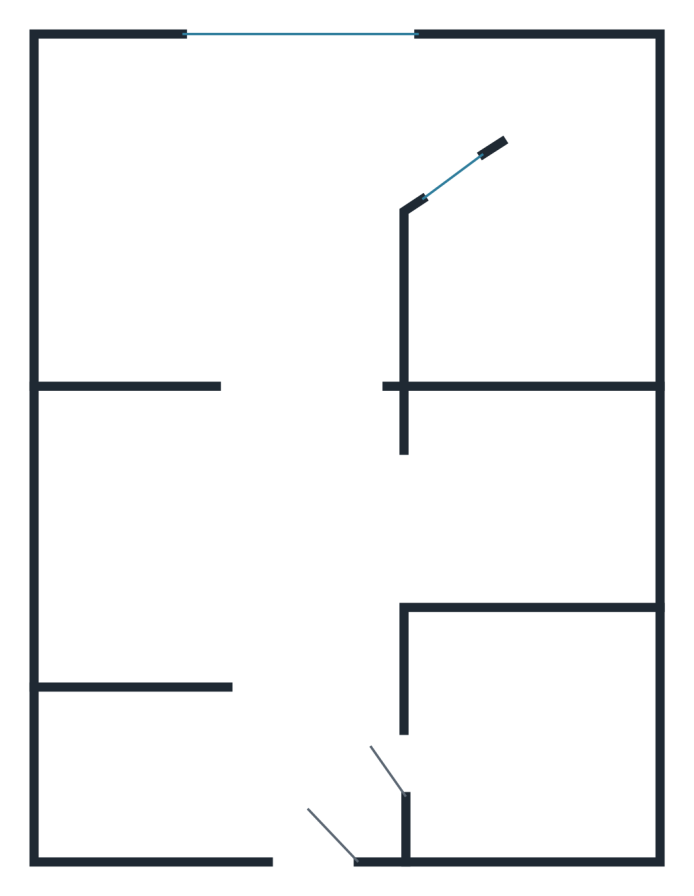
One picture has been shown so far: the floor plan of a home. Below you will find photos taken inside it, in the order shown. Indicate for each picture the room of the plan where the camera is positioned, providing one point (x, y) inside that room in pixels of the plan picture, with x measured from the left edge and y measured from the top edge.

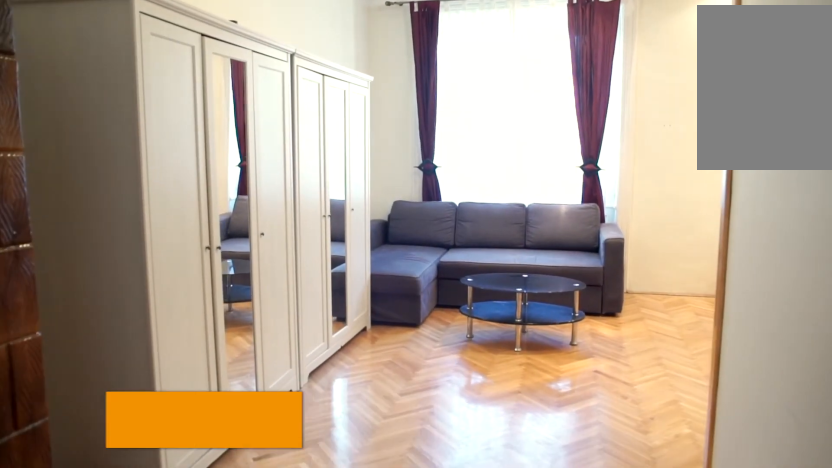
(269, 229)
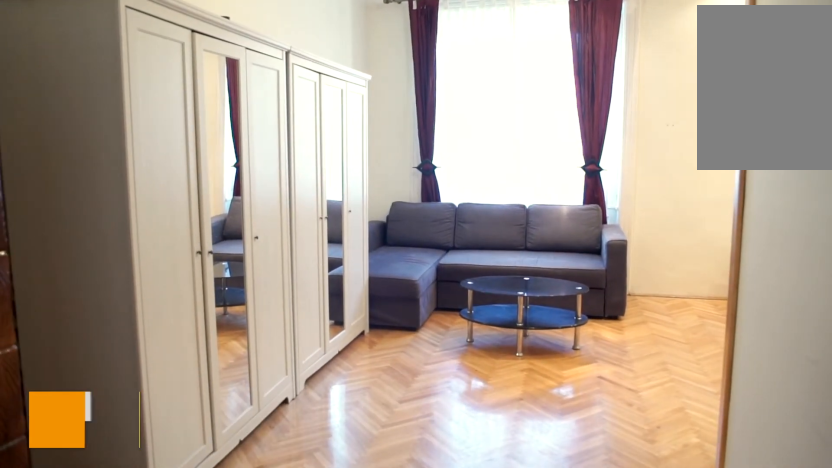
(268, 229)
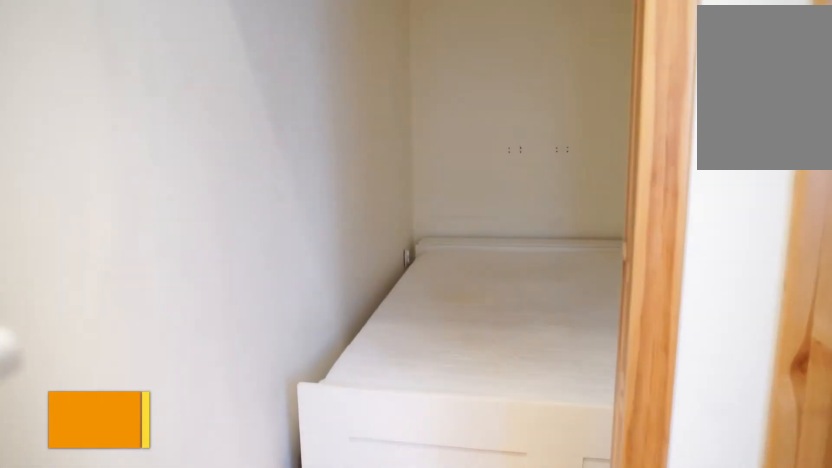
(550, 266)
